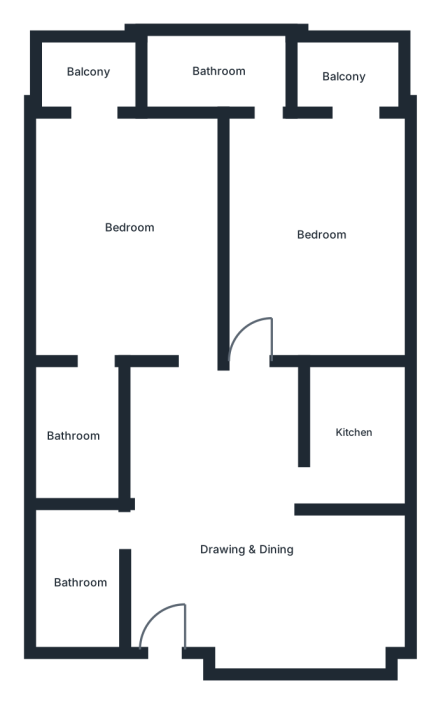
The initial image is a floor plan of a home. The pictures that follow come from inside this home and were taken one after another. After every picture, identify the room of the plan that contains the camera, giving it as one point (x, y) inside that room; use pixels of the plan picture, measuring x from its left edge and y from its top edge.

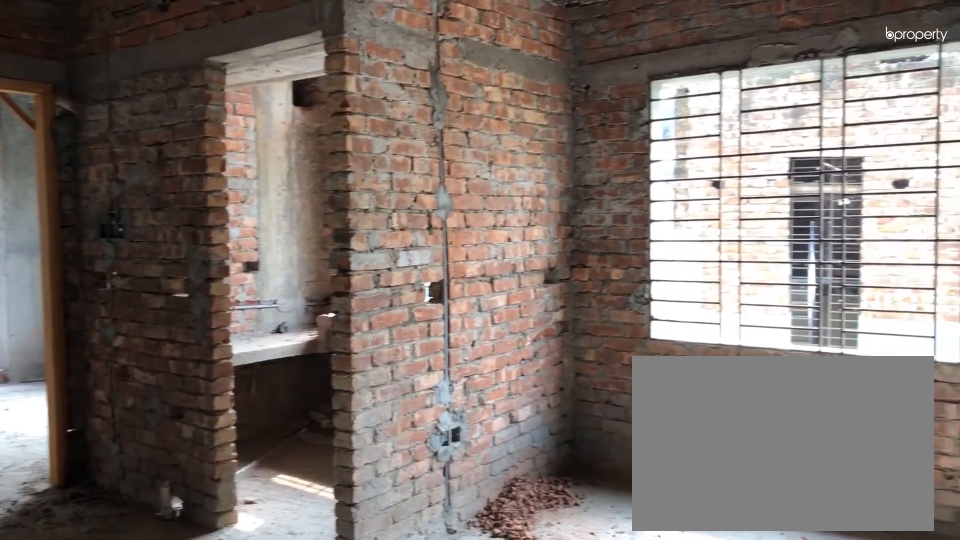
(248, 542)
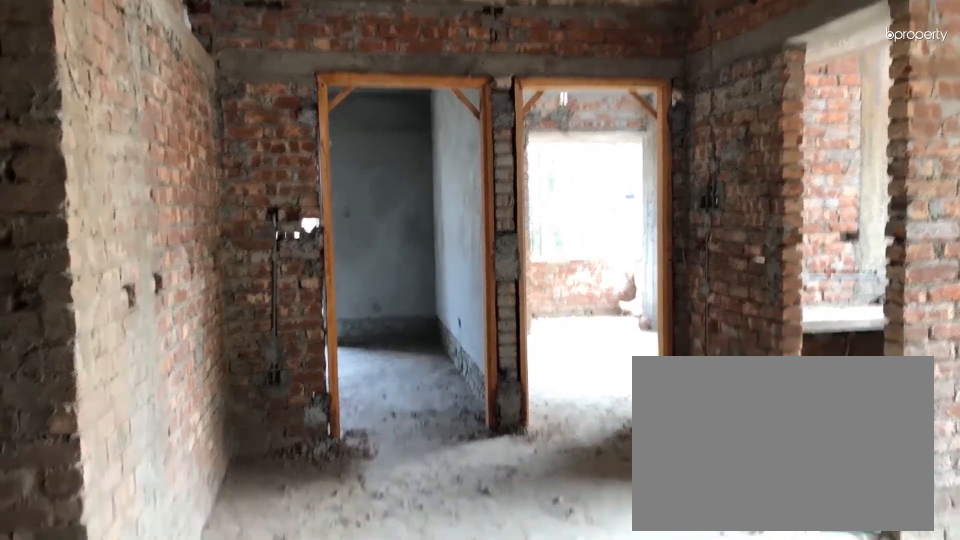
(252, 539)
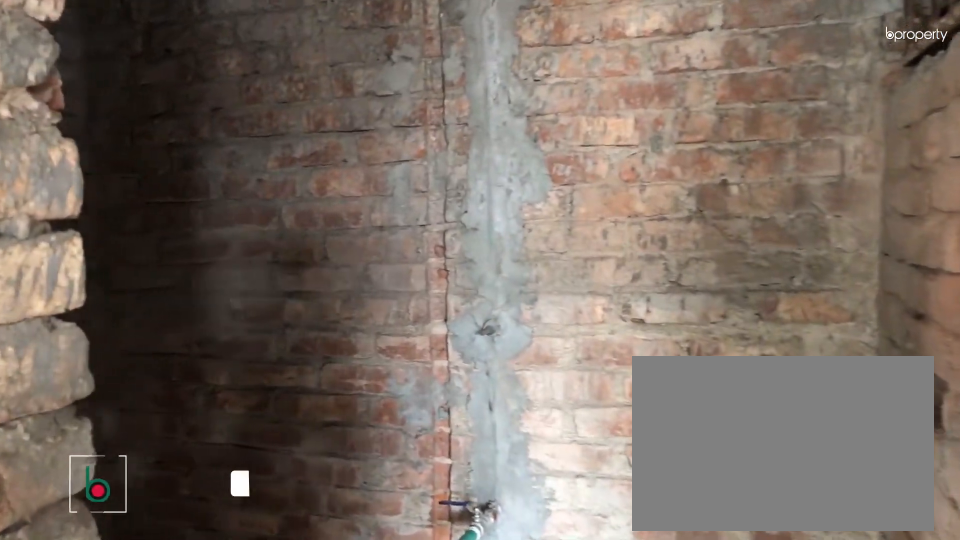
(78, 578)
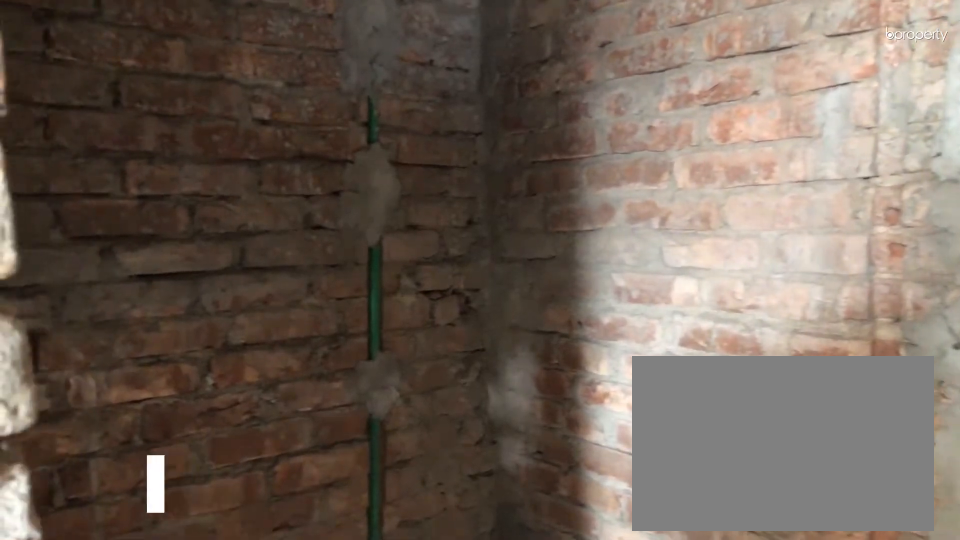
(78, 578)
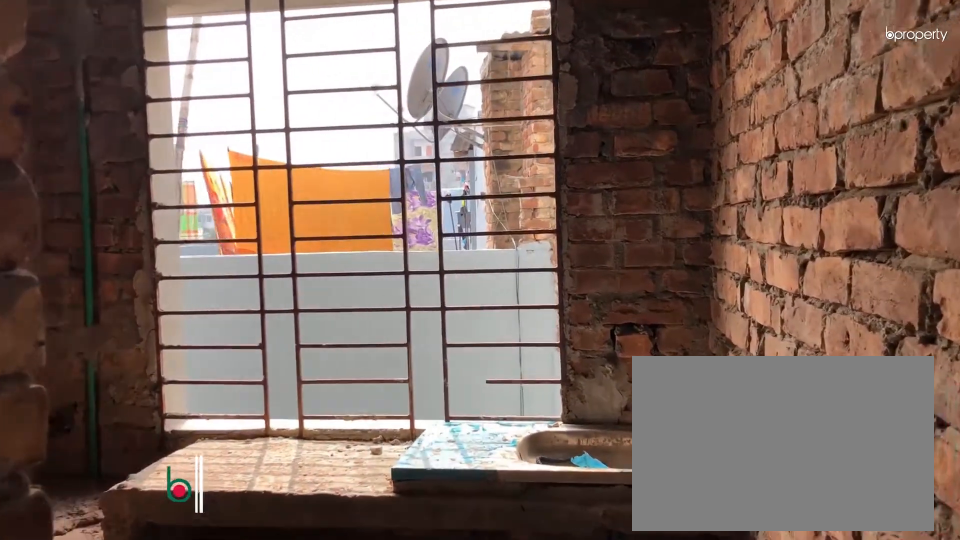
(349, 436)
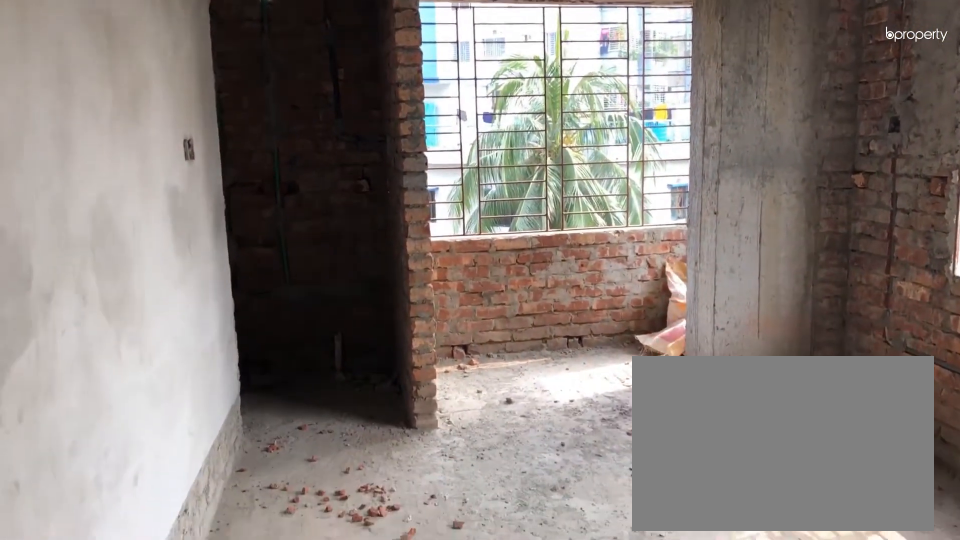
(314, 237)
